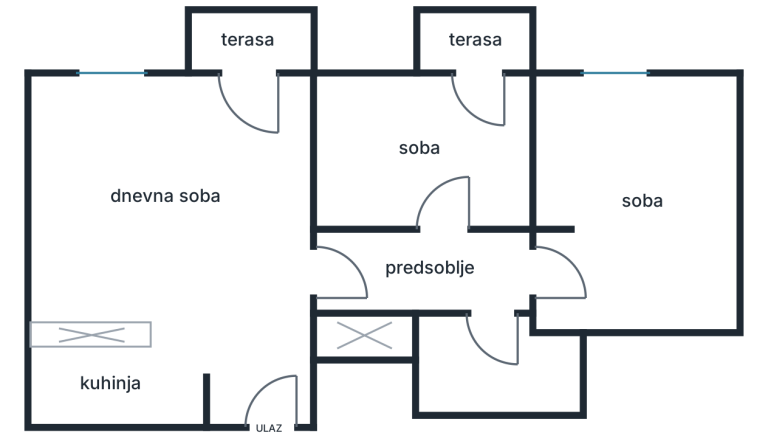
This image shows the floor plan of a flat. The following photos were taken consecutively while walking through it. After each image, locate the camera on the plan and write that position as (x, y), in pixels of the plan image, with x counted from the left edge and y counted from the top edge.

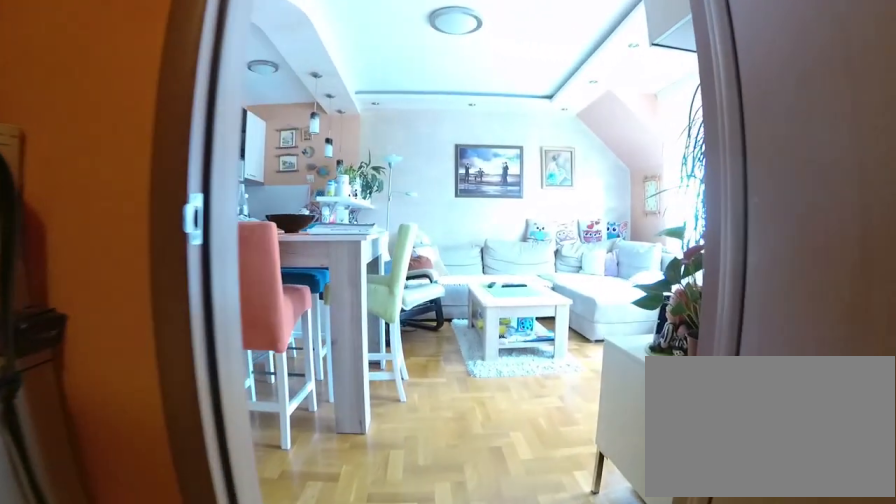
(377, 261)
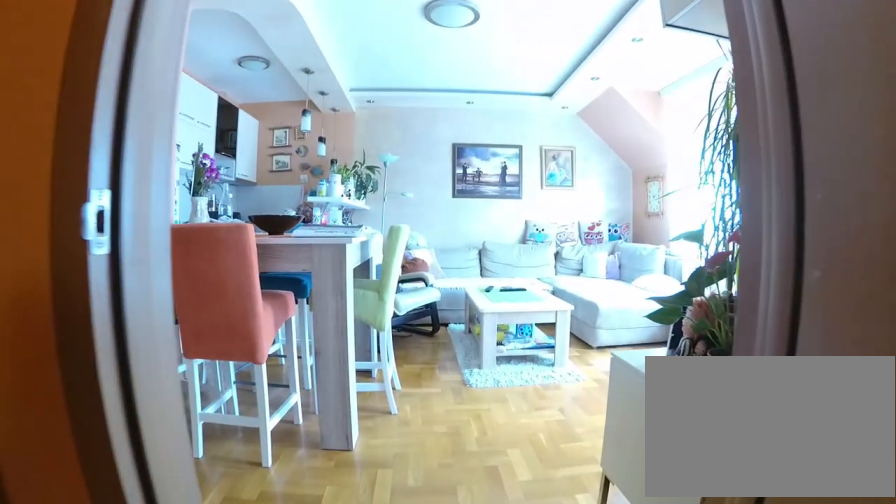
(364, 260)
